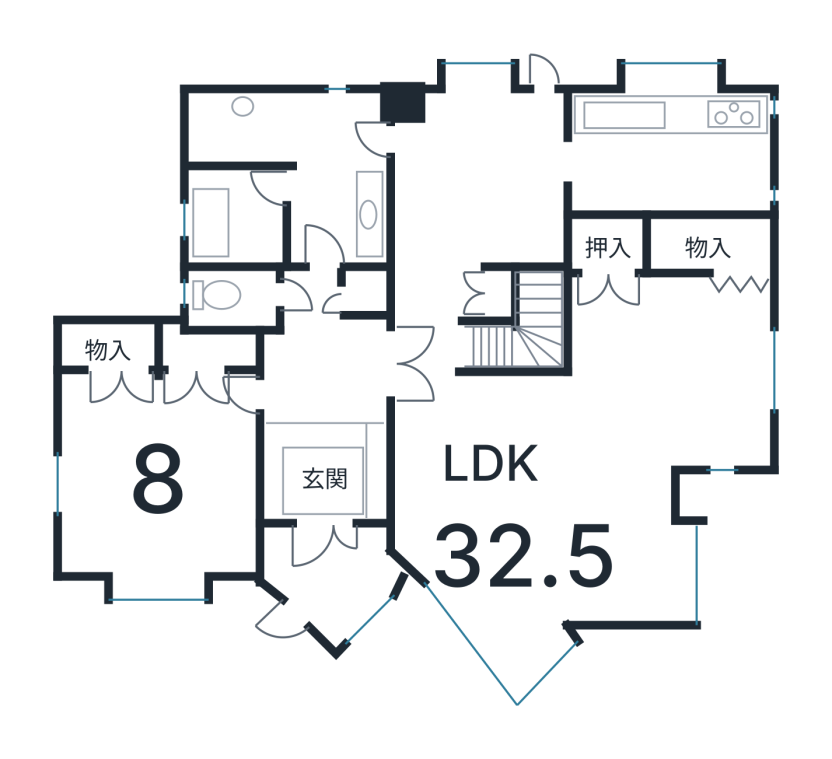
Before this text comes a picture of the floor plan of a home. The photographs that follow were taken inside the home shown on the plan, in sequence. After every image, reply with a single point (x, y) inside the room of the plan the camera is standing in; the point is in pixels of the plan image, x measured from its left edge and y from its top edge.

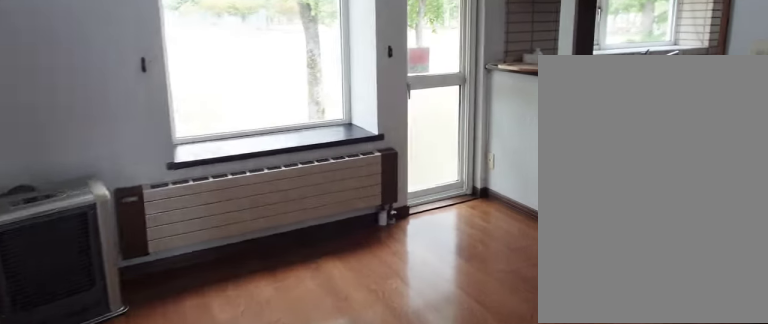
(585, 138)
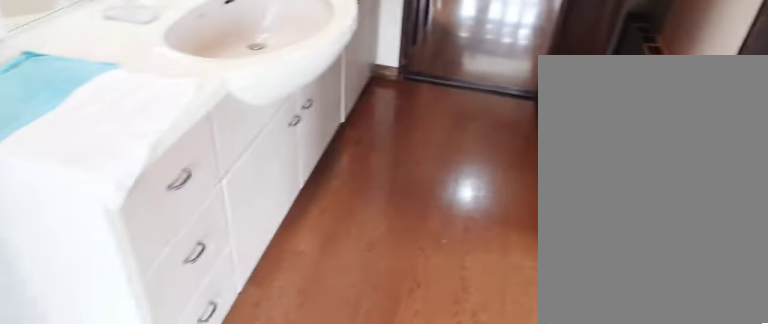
(327, 163)
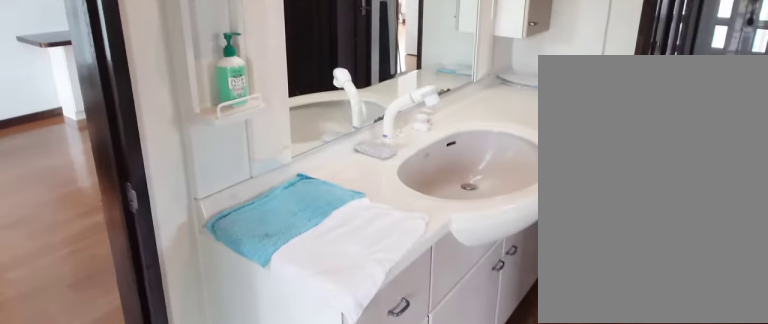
(327, 163)
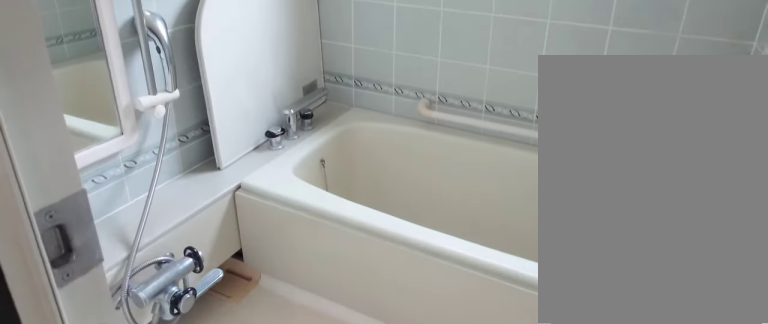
(225, 218)
